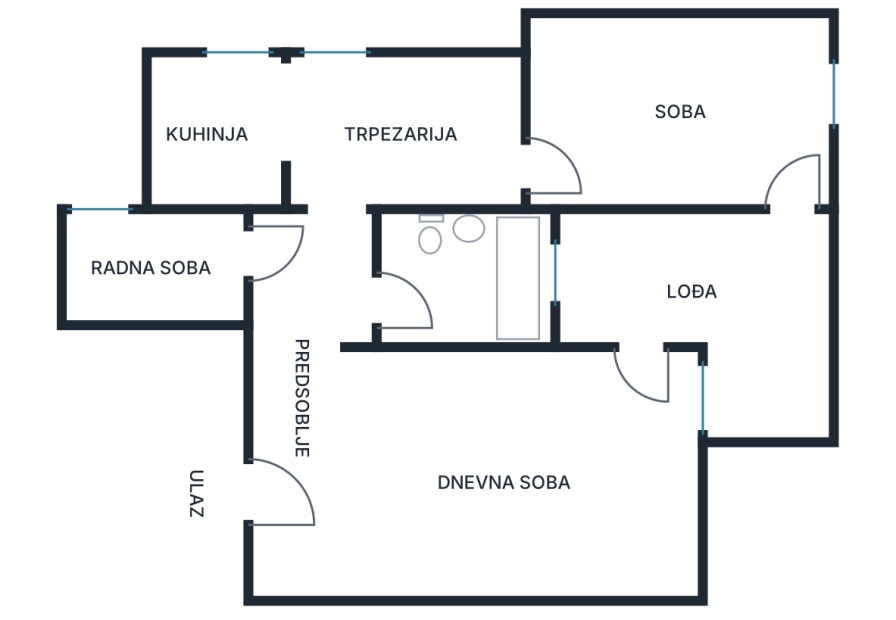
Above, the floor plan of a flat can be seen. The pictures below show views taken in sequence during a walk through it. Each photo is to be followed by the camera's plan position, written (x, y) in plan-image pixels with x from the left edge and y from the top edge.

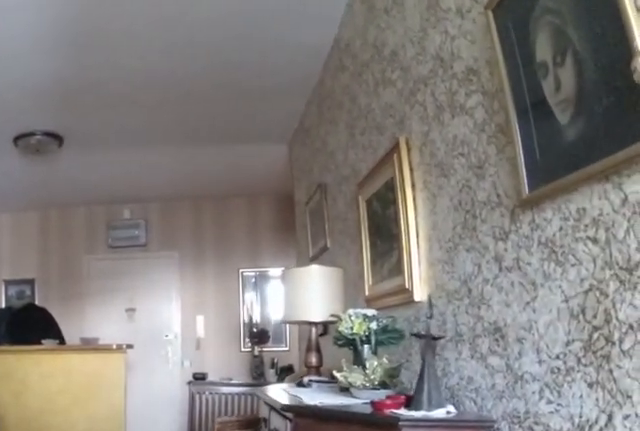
(655, 439)
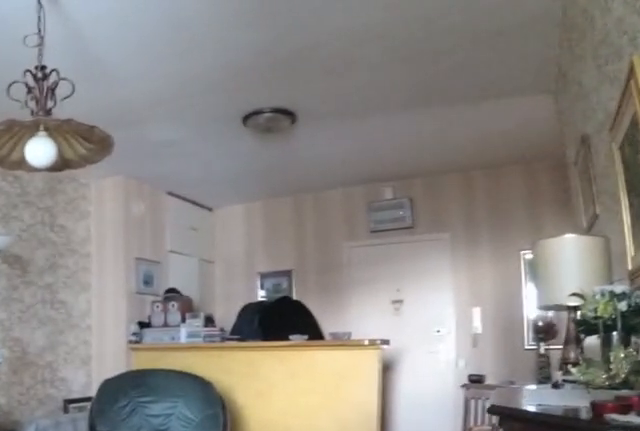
(654, 415)
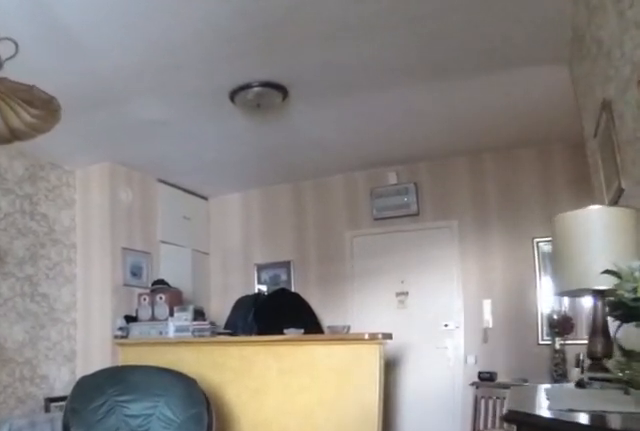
(646, 420)
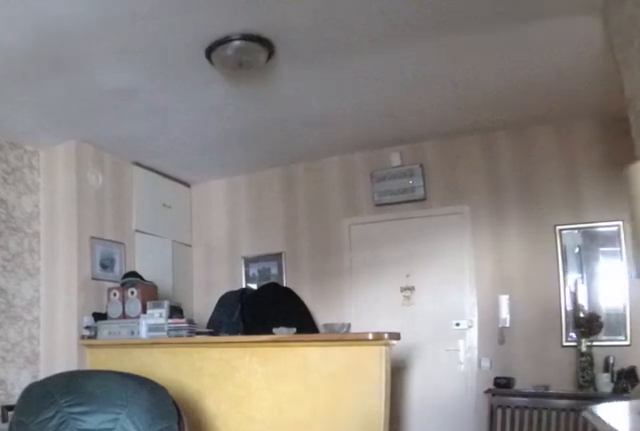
(600, 420)
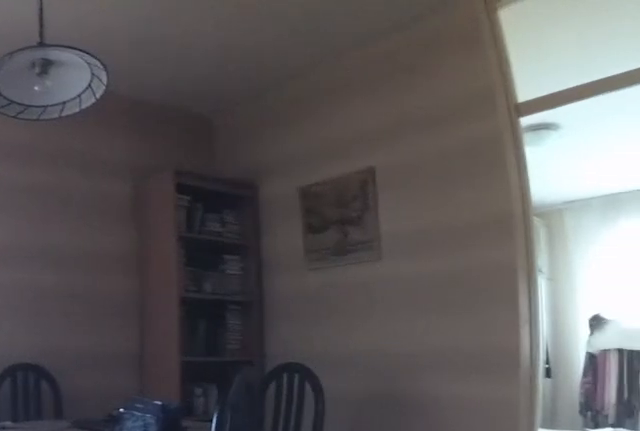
(314, 225)
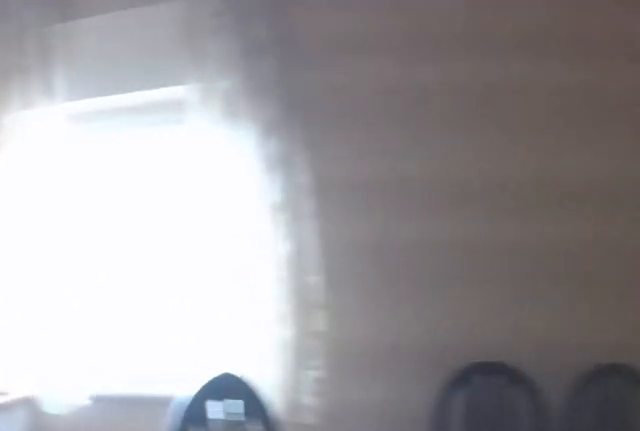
(342, 180)
